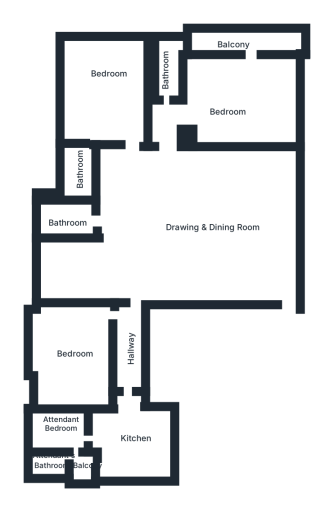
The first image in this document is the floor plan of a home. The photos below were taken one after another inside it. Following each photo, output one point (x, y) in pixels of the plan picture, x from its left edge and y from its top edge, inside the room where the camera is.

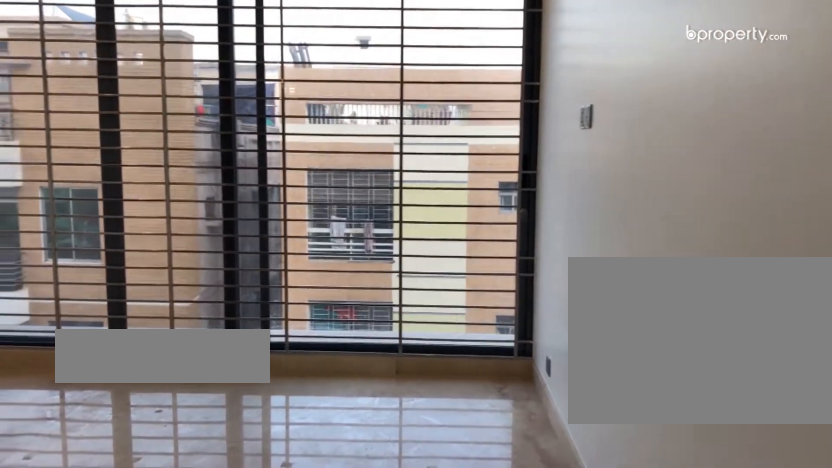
(105, 94)
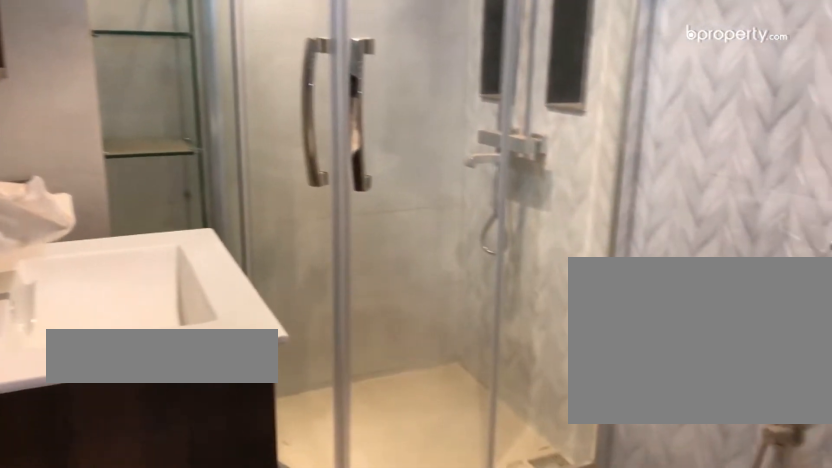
(70, 214)
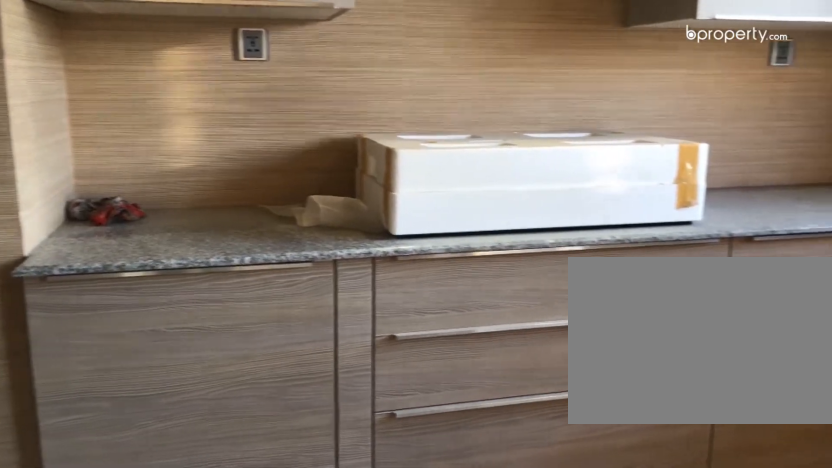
(130, 437)
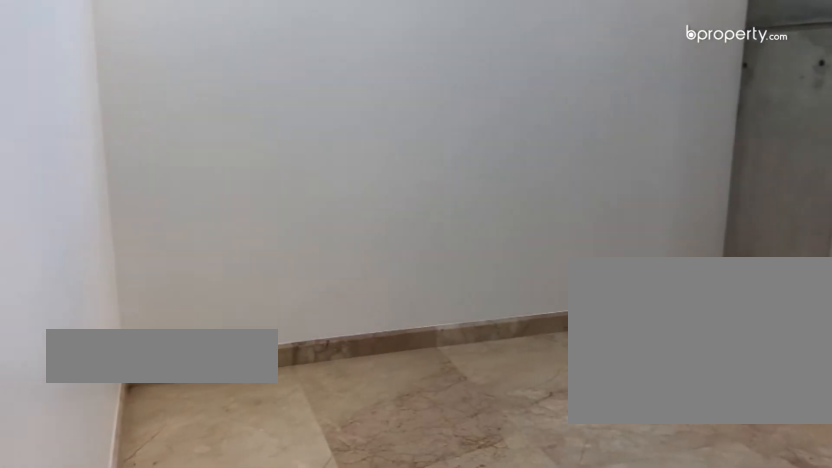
(71, 356)
